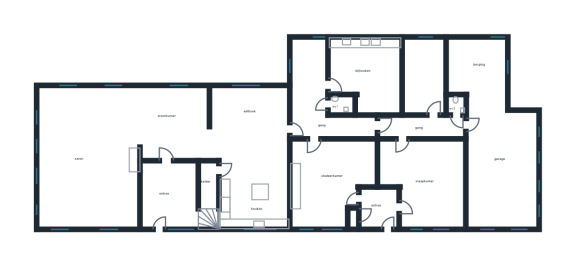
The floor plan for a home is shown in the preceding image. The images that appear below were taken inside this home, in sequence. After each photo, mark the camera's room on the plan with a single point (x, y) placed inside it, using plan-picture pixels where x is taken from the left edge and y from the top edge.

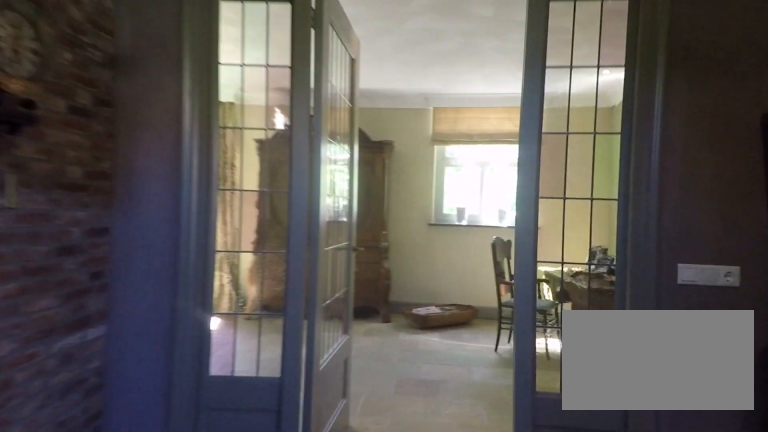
(170, 195)
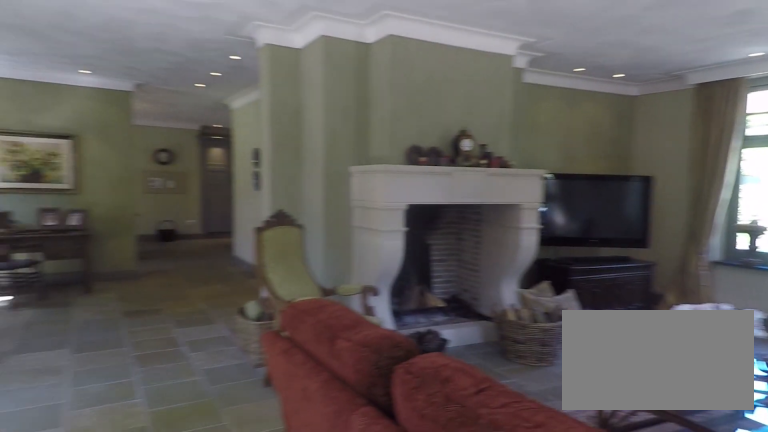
(114, 148)
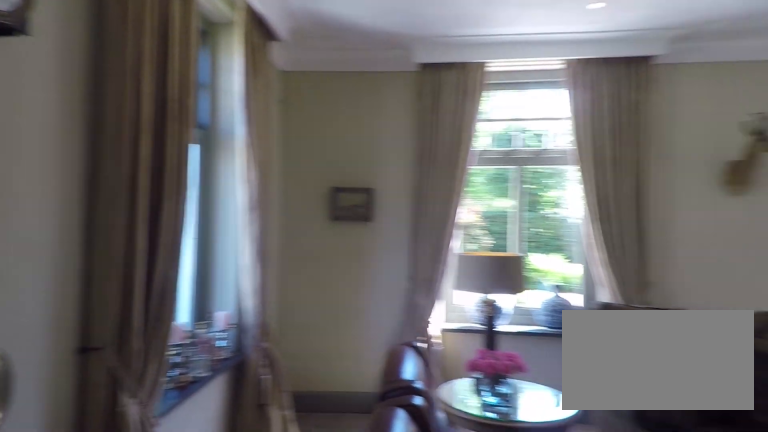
(114, 148)
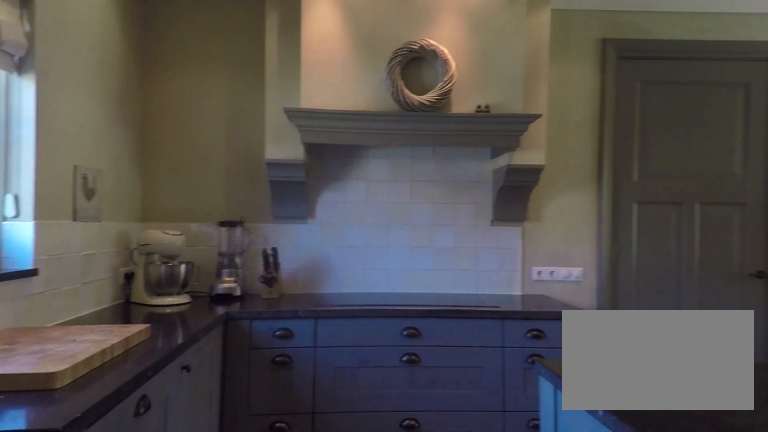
(252, 156)
